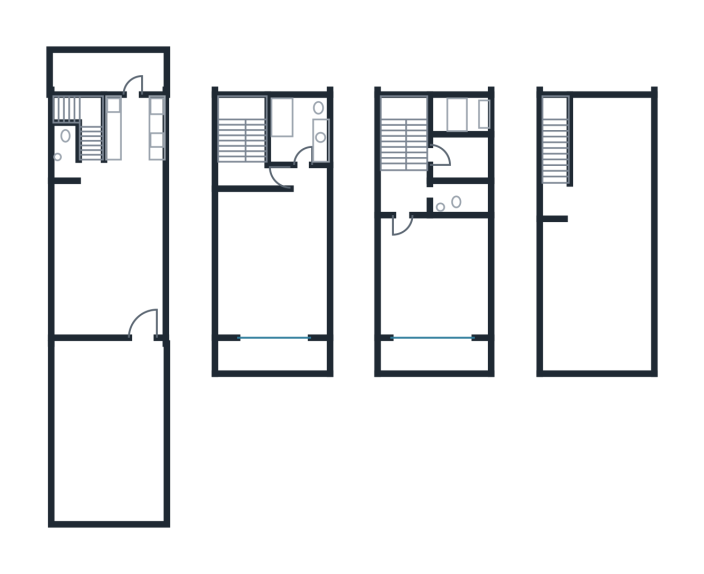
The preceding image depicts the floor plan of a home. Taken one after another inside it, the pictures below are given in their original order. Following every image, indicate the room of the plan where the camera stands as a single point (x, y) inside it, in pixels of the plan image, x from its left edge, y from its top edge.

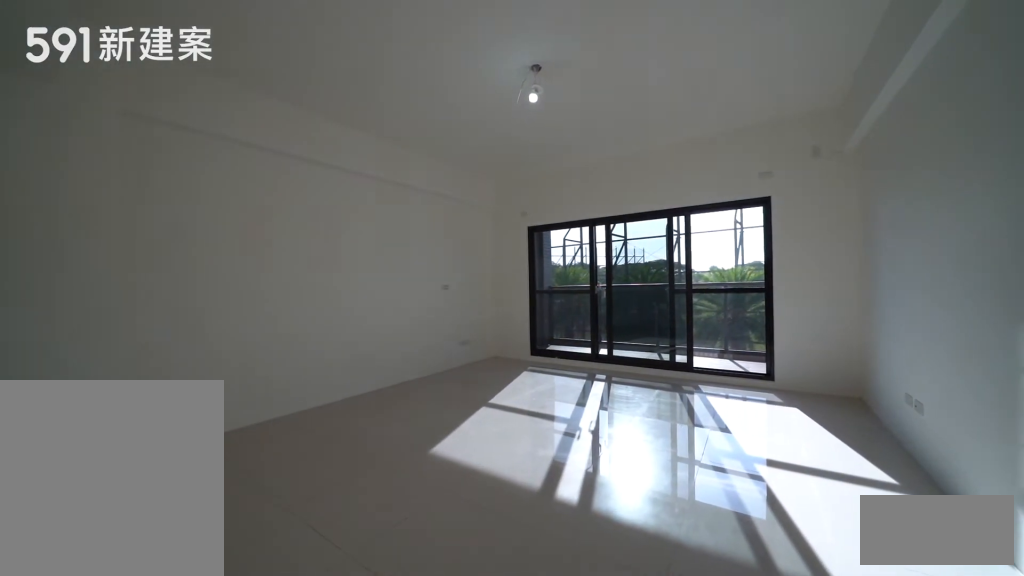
(436, 281)
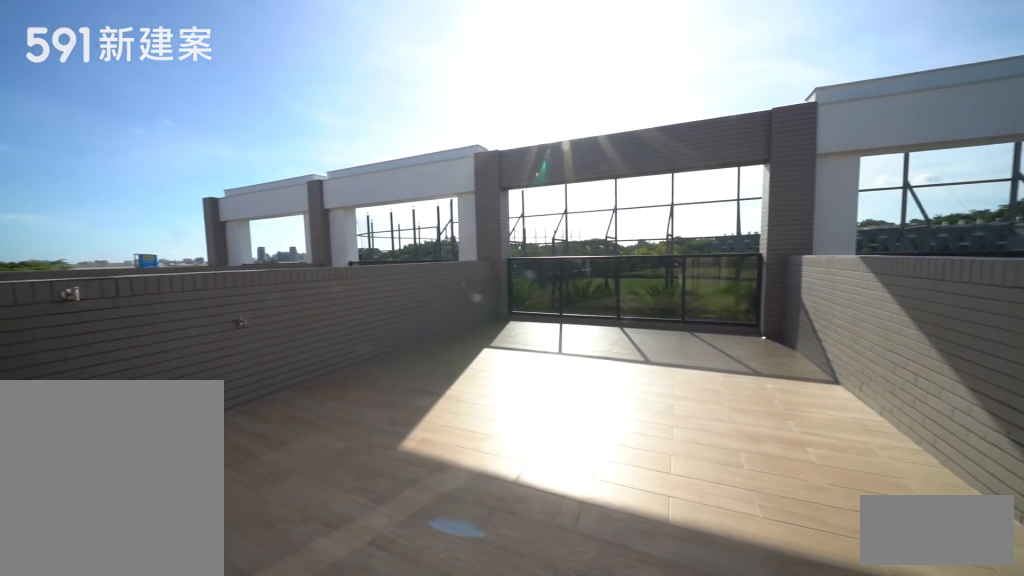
(601, 249)
